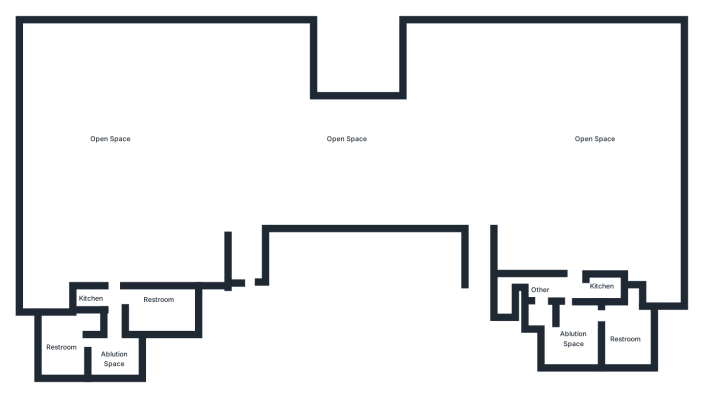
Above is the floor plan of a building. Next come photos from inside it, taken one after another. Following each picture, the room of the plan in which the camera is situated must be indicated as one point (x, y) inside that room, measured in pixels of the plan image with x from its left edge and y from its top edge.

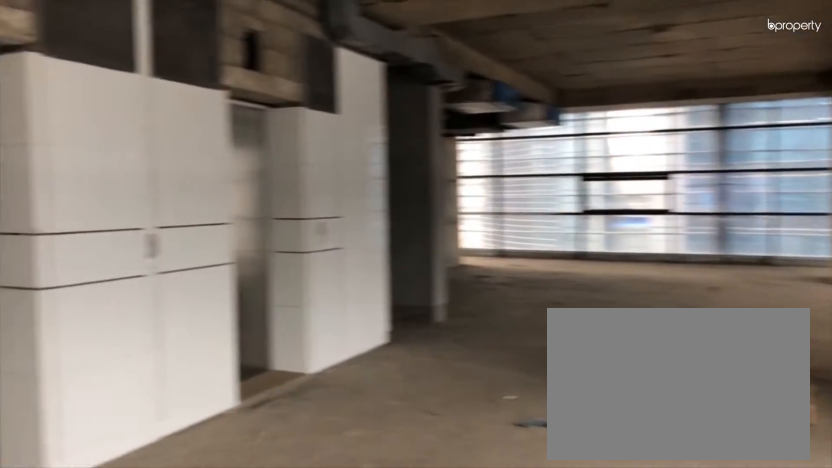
(478, 162)
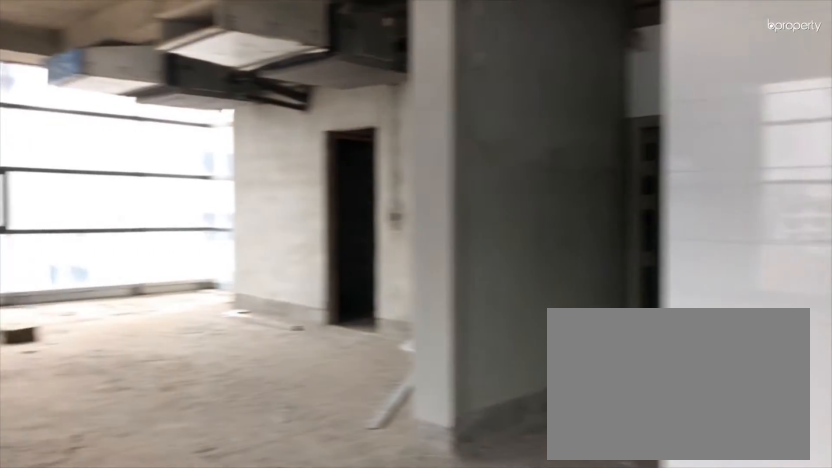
(478, 162)
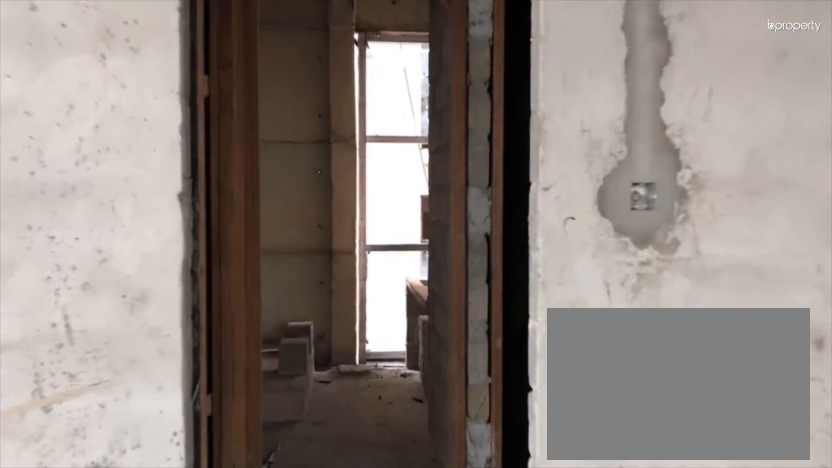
(568, 185)
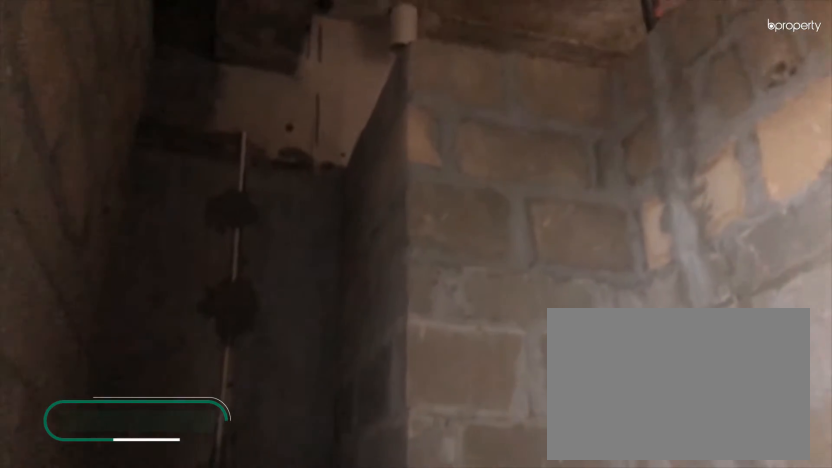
(574, 291)
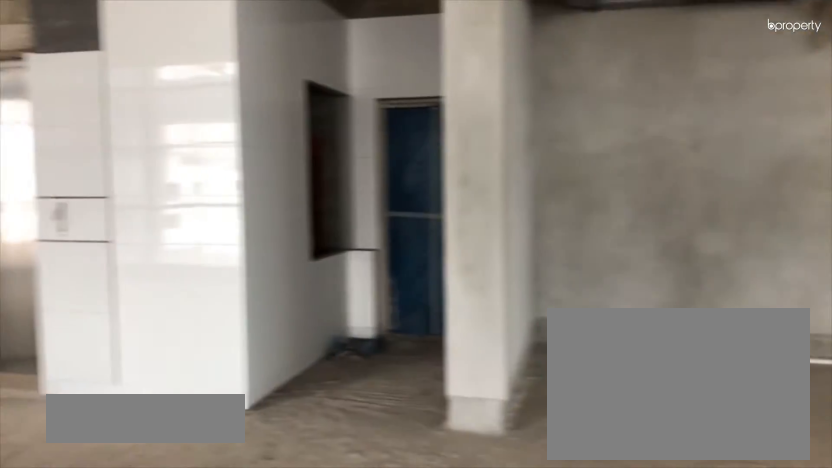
(125, 160)
